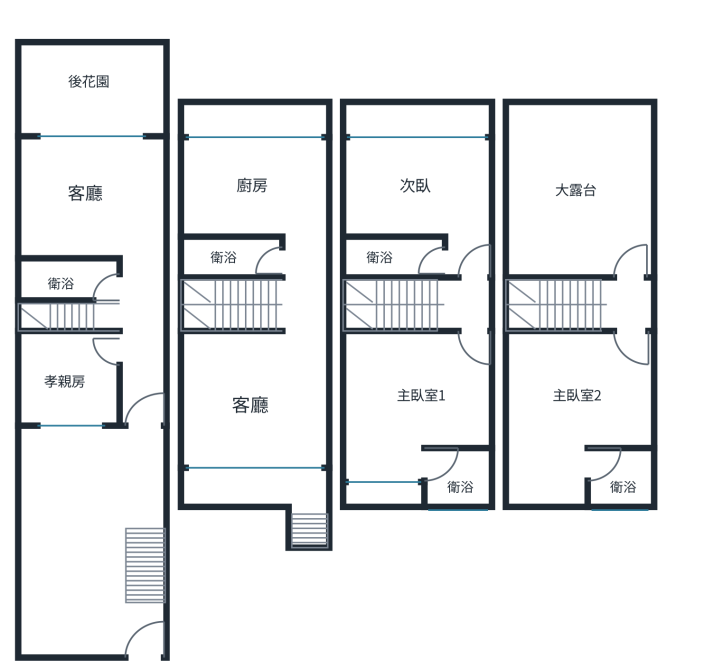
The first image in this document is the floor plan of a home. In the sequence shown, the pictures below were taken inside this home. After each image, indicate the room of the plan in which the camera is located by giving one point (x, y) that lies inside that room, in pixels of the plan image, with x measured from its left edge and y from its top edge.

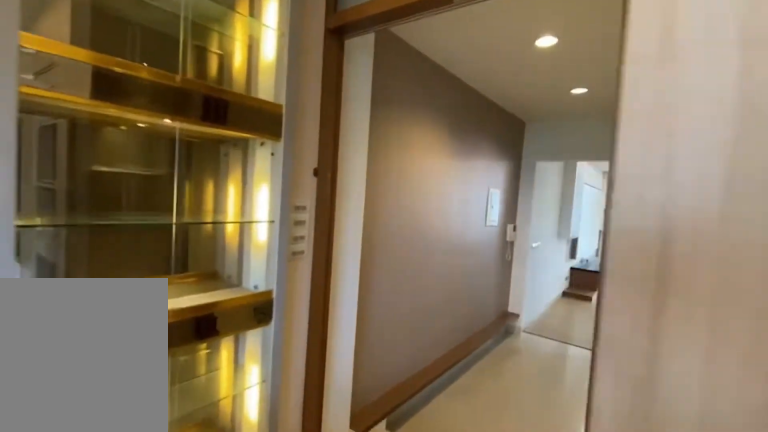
(258, 176)
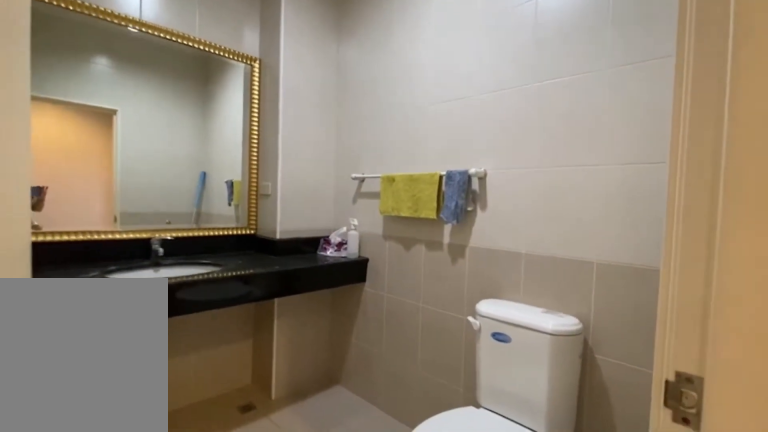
(235, 257)
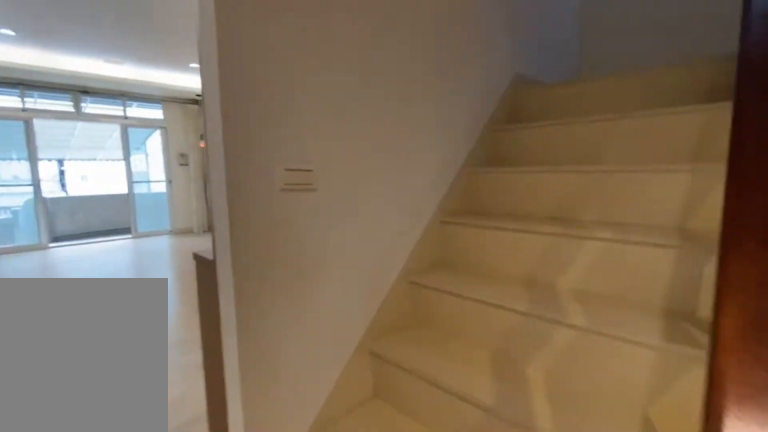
(241, 310)
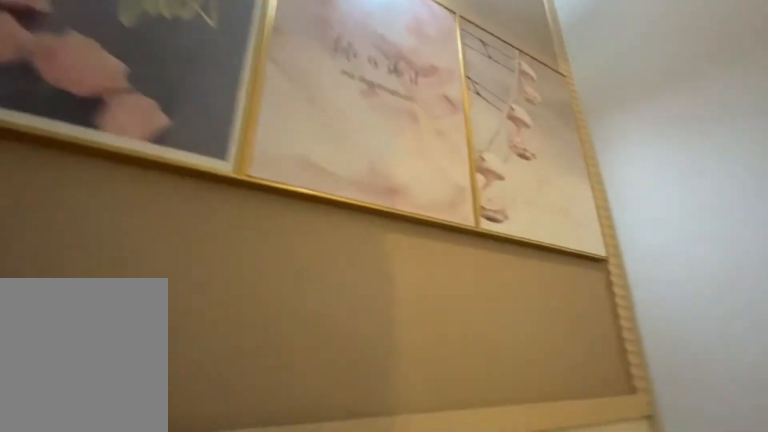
(241, 310)
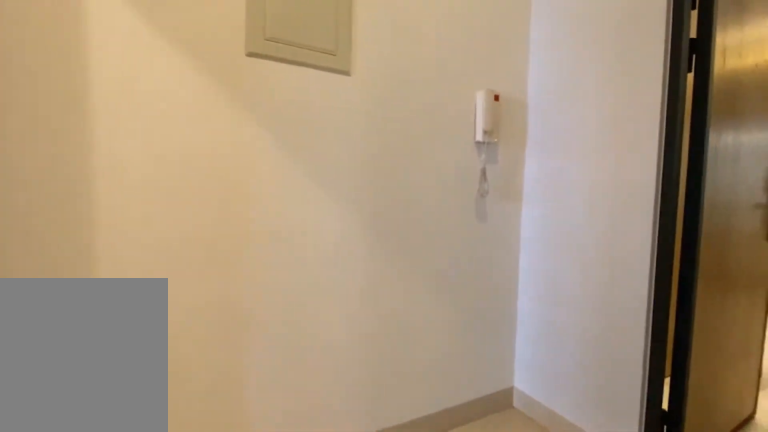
(393, 305)
